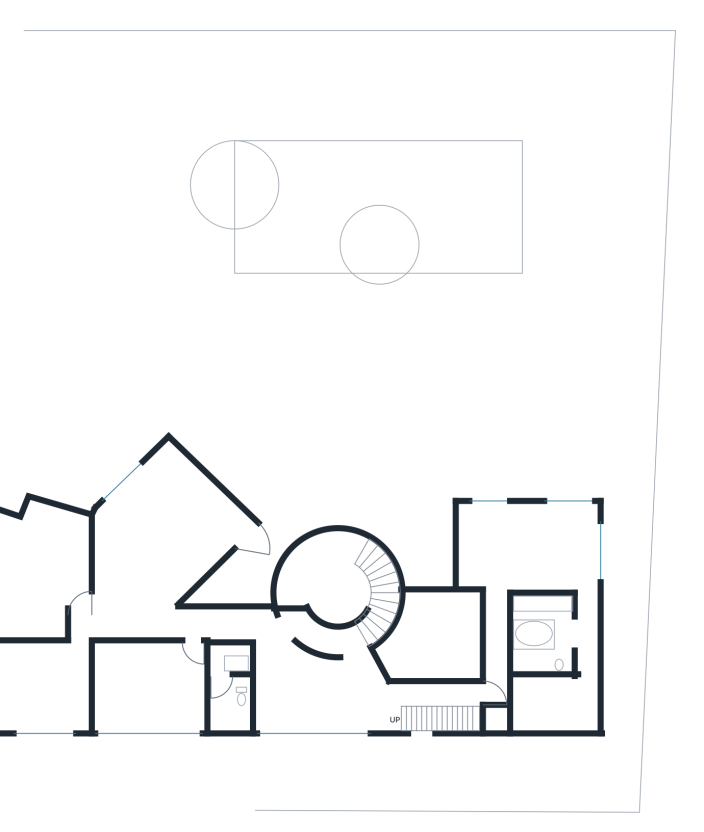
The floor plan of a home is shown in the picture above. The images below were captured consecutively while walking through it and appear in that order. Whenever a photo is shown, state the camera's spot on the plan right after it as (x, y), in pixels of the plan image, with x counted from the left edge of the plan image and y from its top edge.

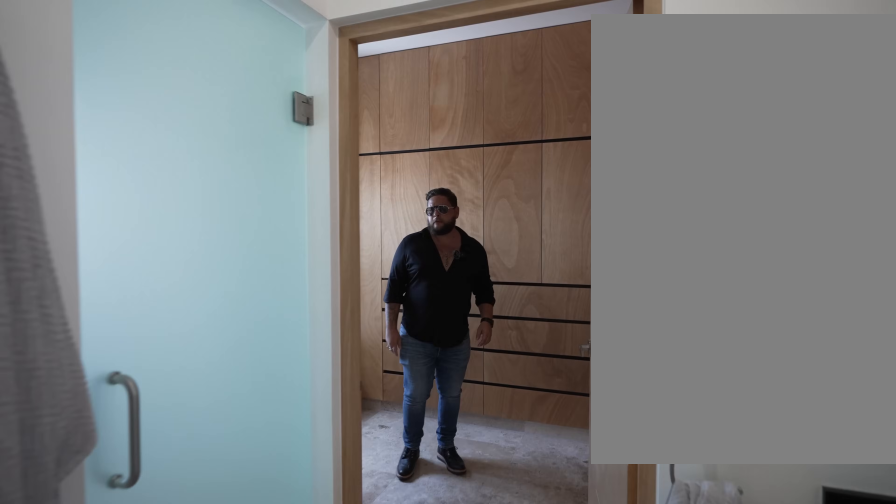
(587, 699)
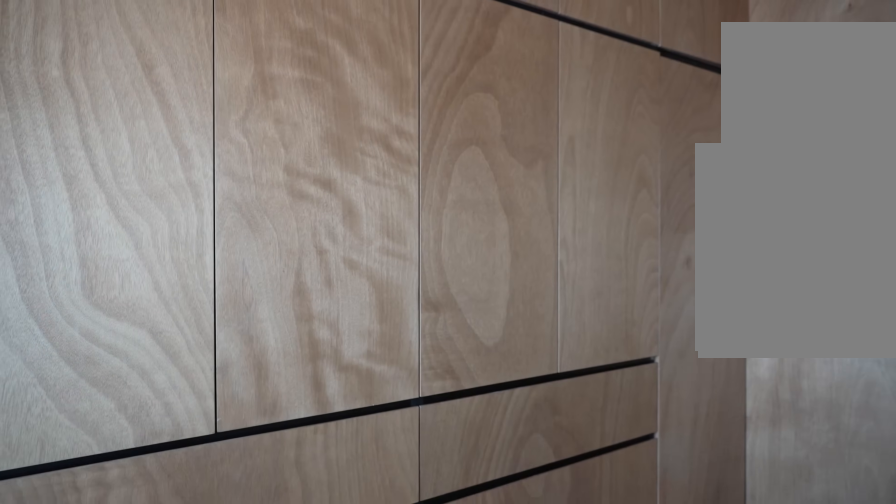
(549, 707)
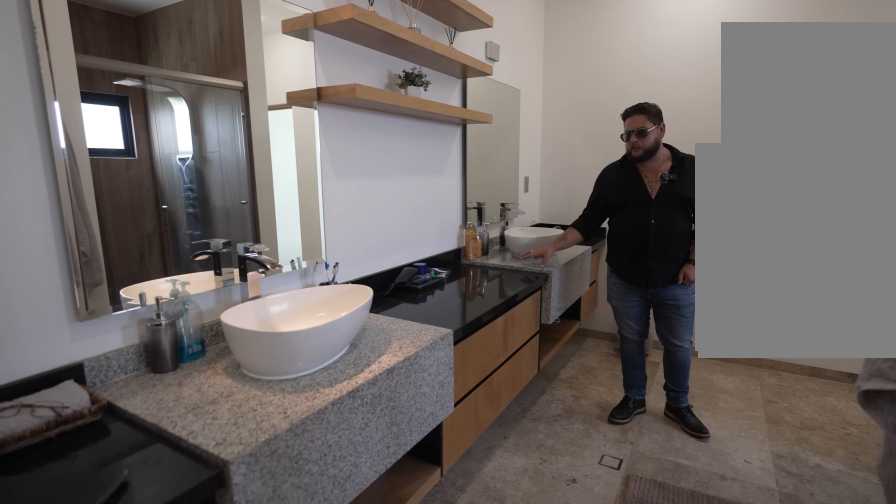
(567, 632)
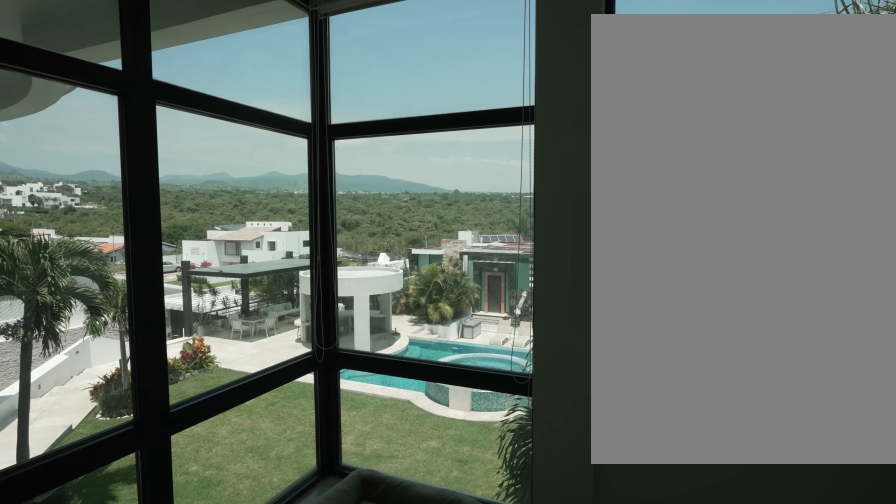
(516, 520)
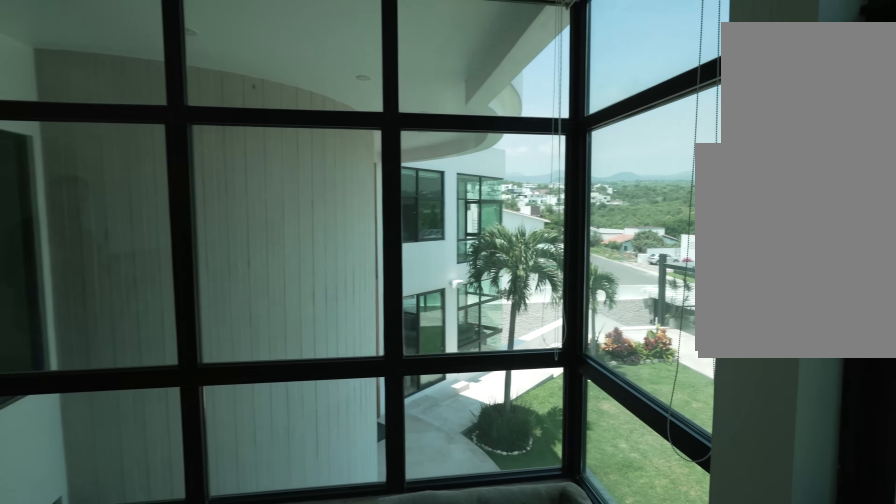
(516, 520)
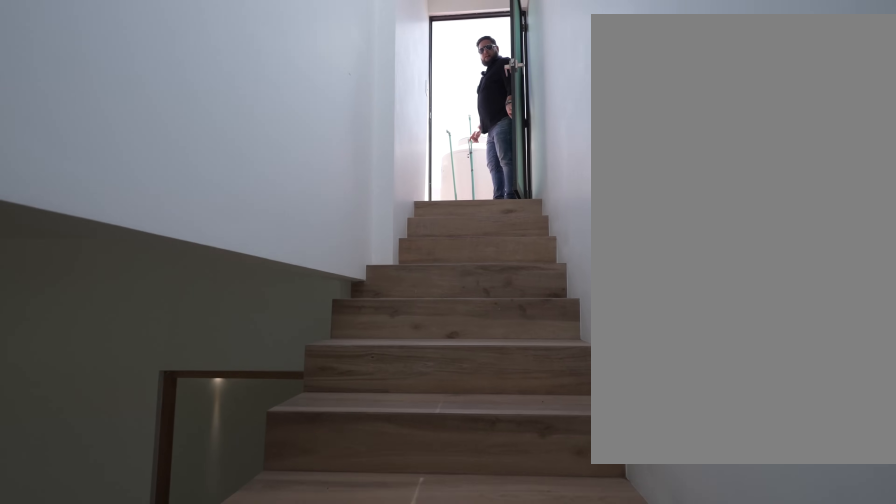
(419, 719)
